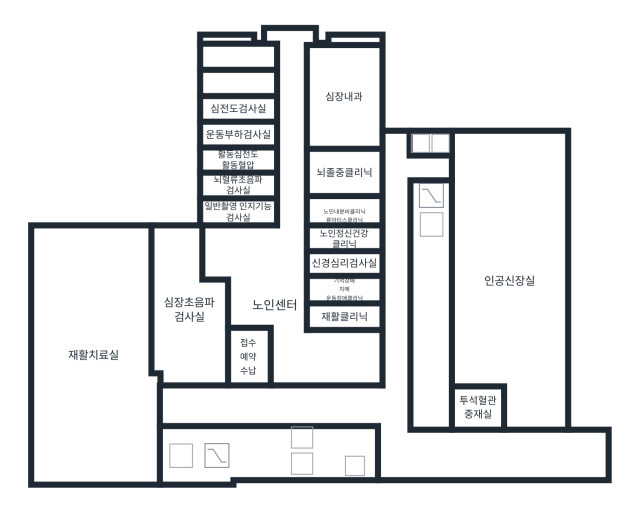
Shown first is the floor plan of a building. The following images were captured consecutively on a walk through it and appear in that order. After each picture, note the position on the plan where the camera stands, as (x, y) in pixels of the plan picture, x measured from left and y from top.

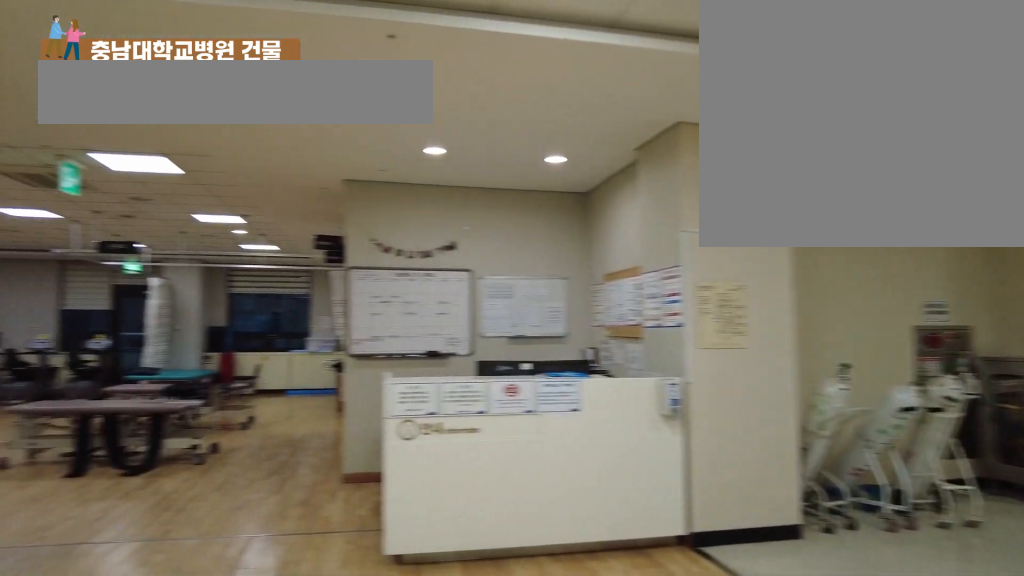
(183, 423)
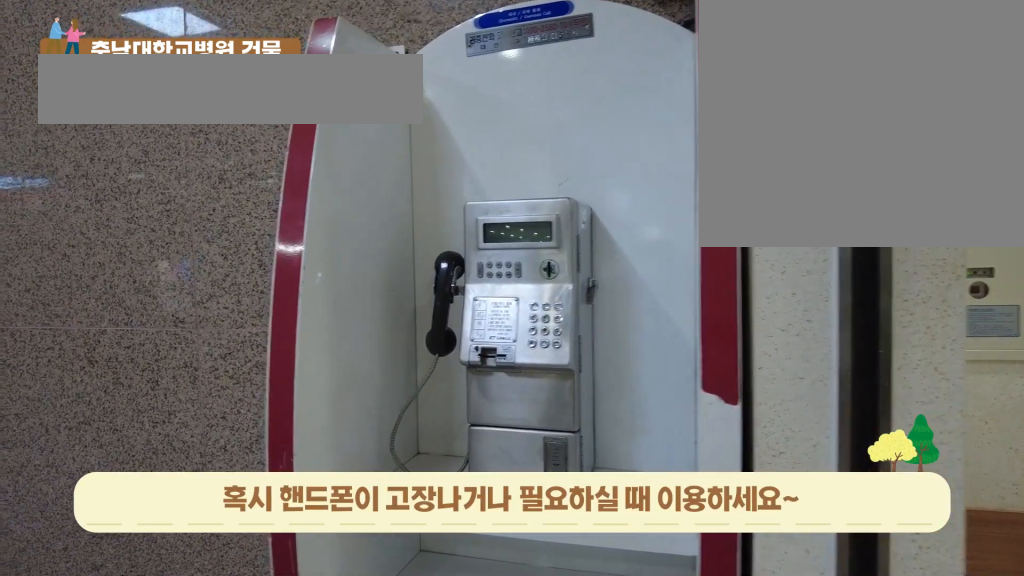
(246, 409)
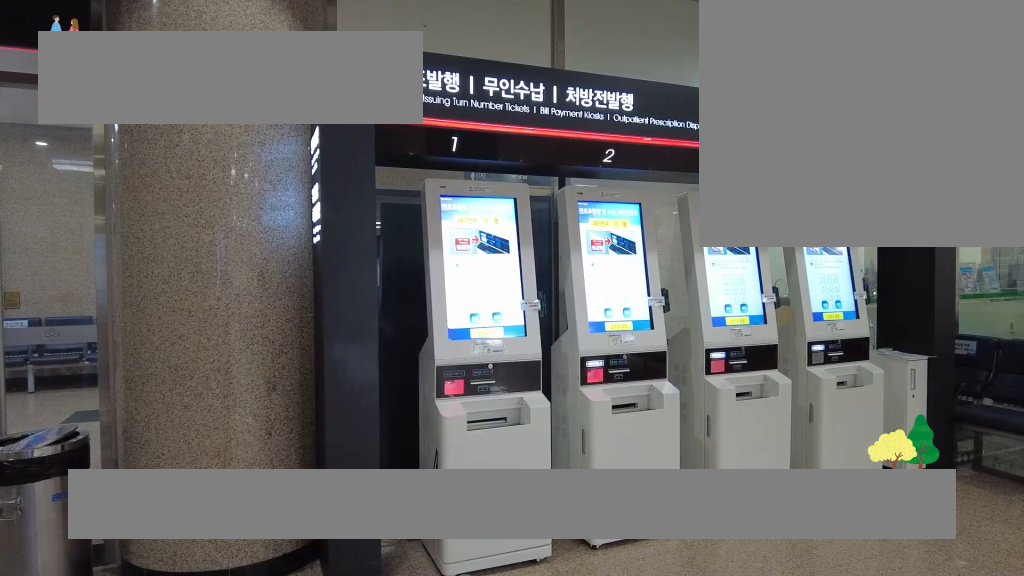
(303, 381)
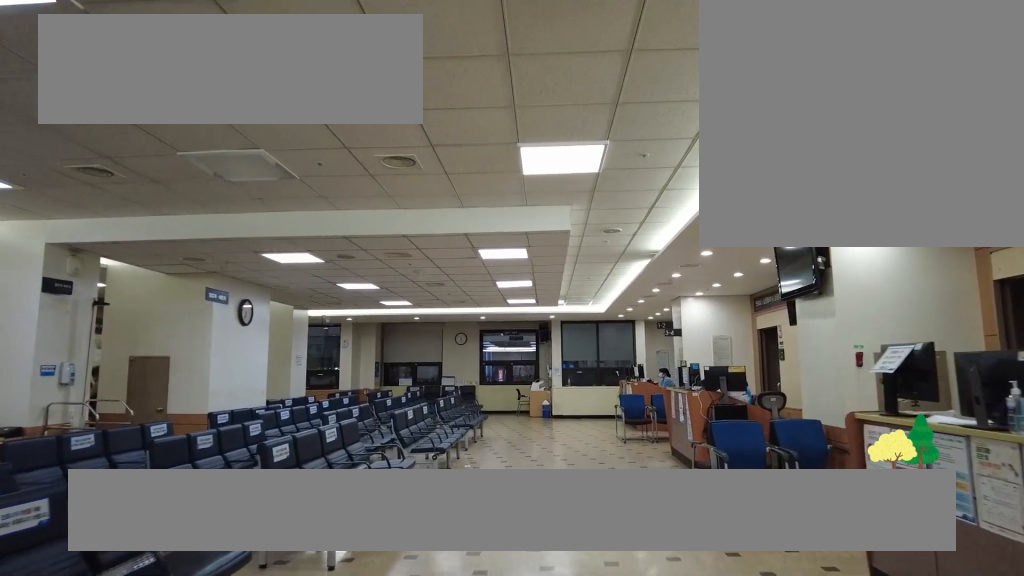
(303, 216)
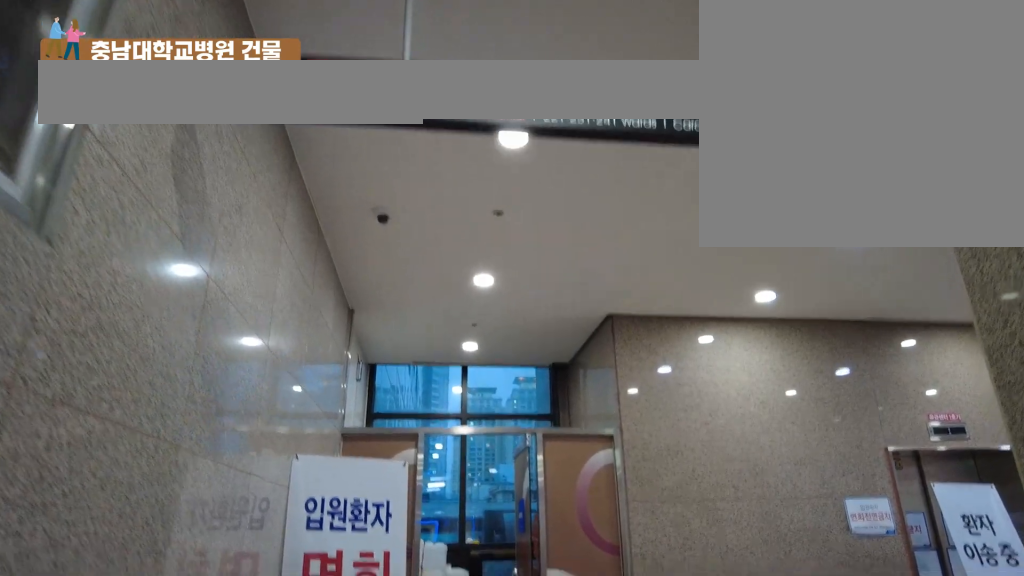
(397, 277)
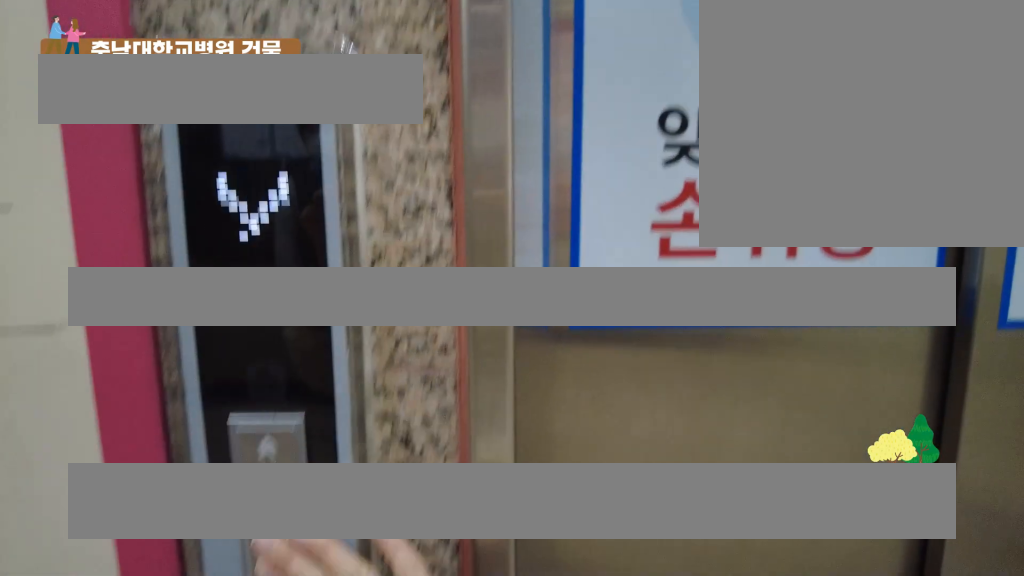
(432, 172)
